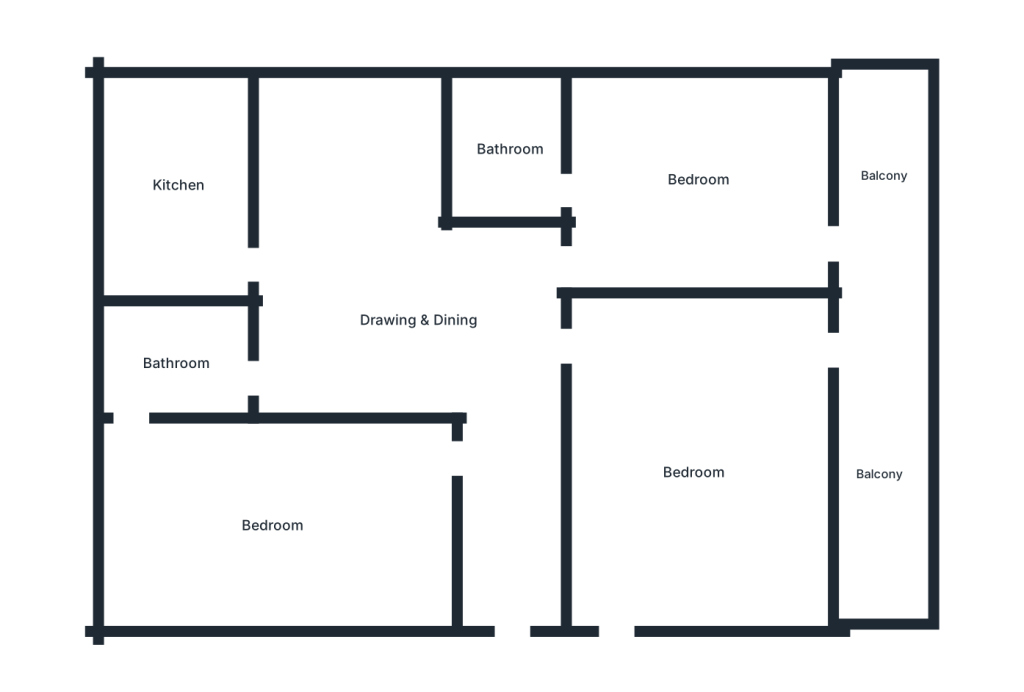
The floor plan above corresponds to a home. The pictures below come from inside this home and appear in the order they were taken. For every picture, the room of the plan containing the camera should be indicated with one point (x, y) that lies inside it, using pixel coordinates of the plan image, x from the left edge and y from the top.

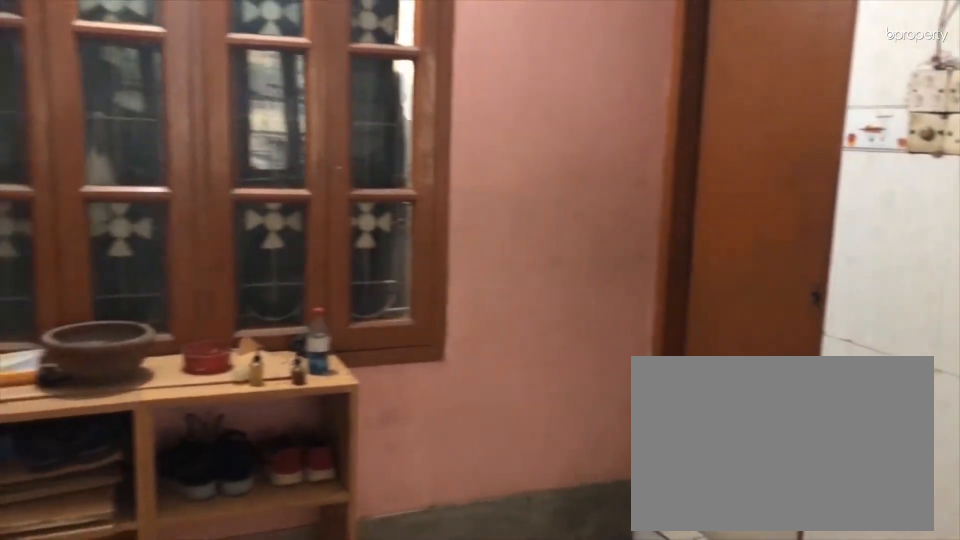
(418, 325)
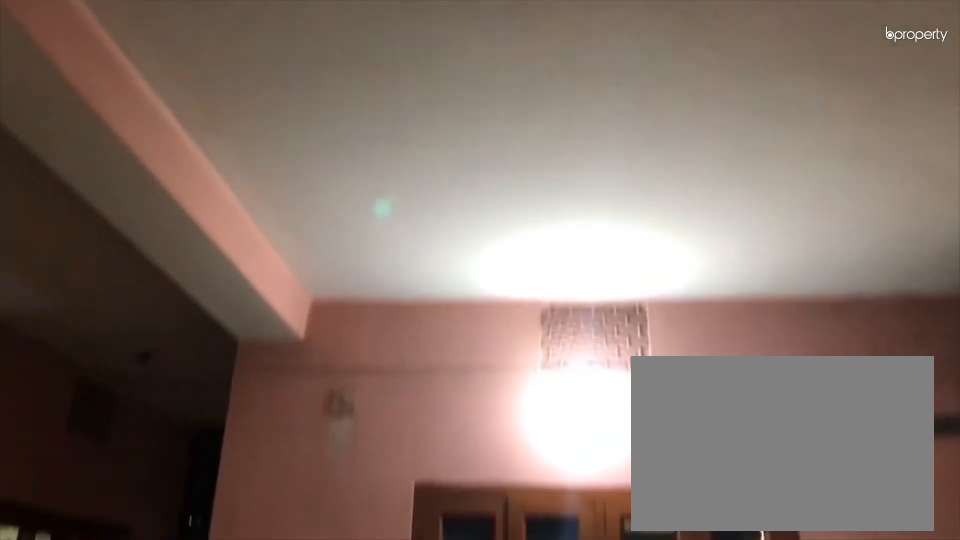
(418, 325)
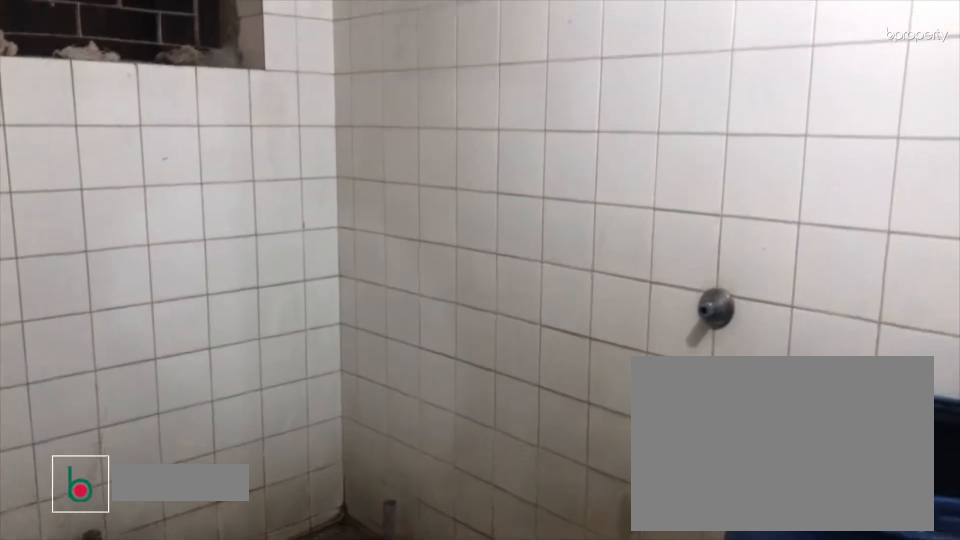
(176, 365)
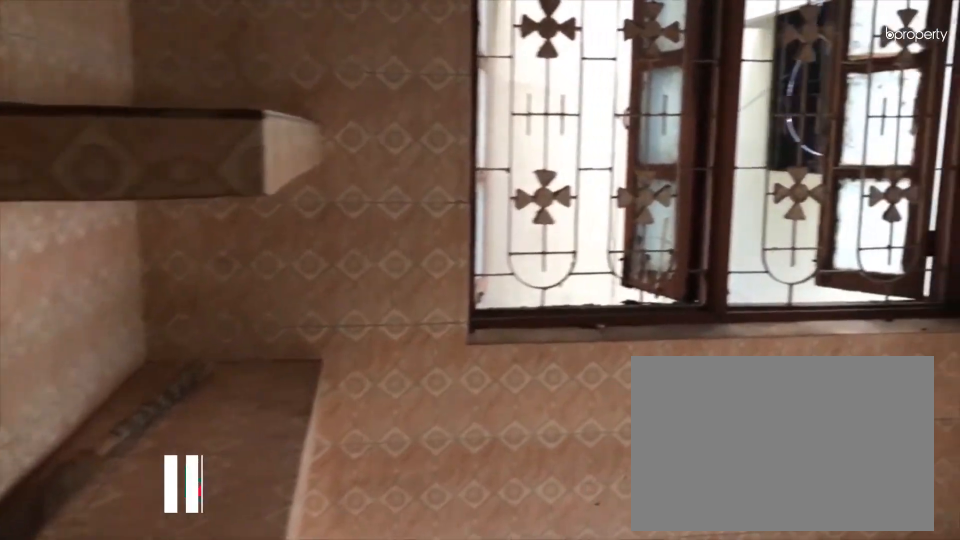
(180, 184)
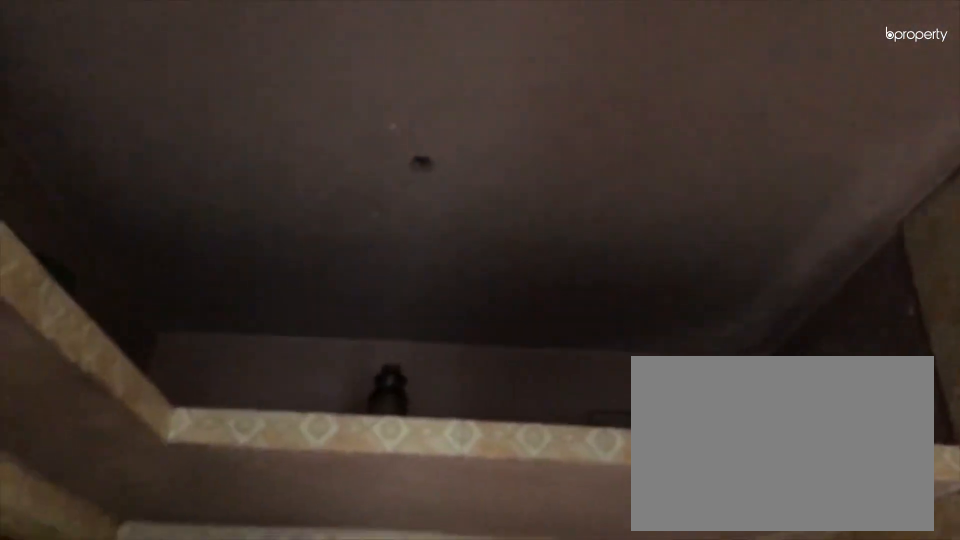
(180, 184)
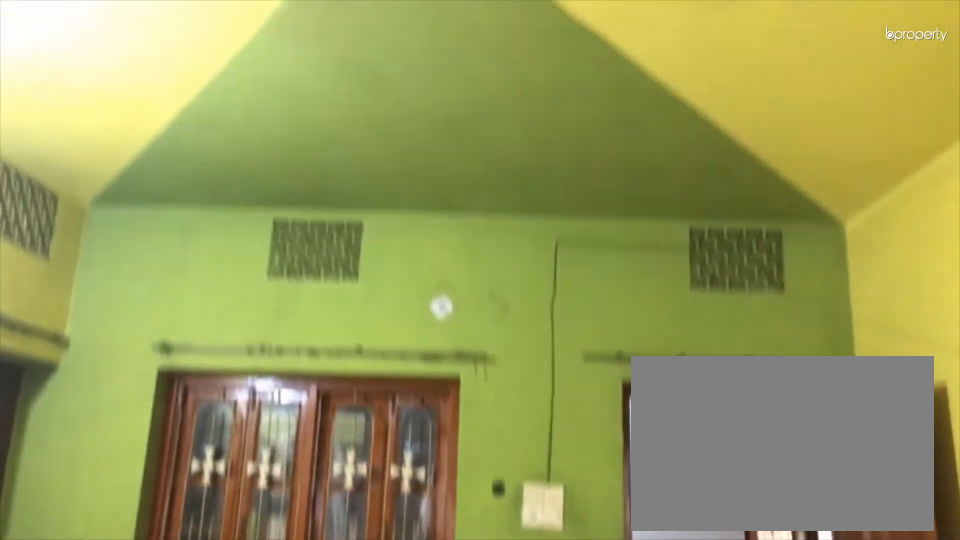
(695, 471)
